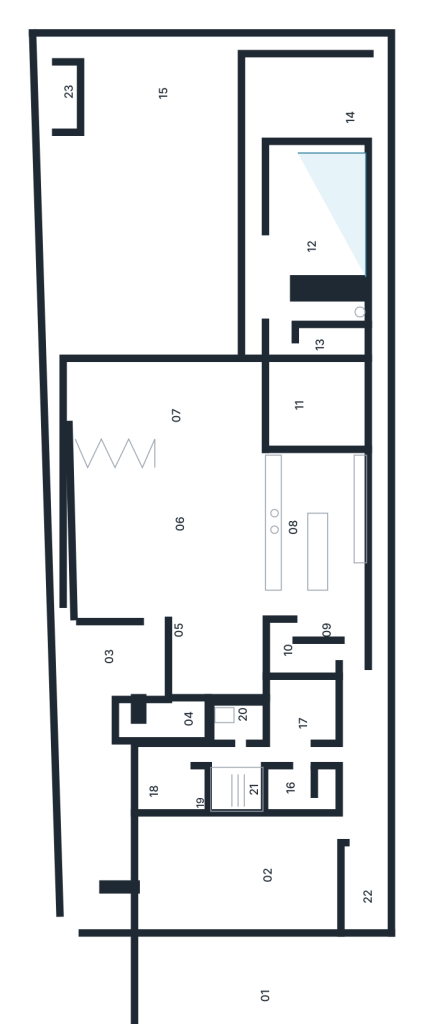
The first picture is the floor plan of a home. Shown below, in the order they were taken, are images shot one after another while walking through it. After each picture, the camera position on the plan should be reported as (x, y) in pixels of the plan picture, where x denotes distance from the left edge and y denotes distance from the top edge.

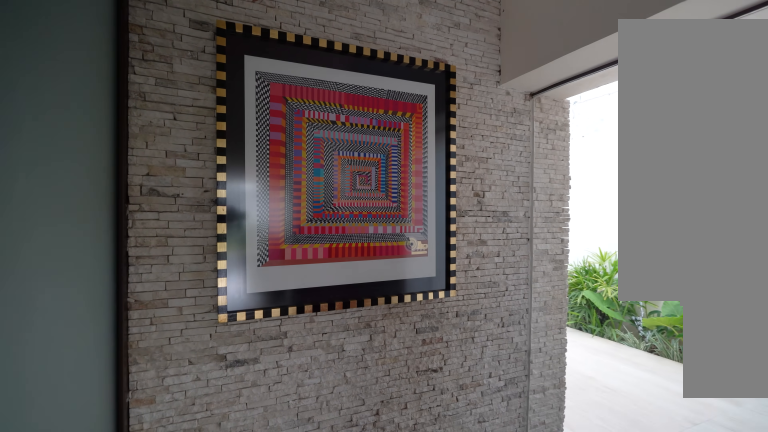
(156, 713)
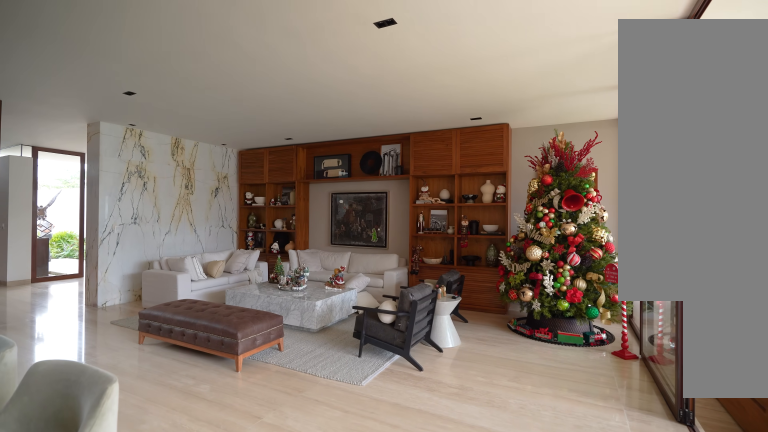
(237, 471)
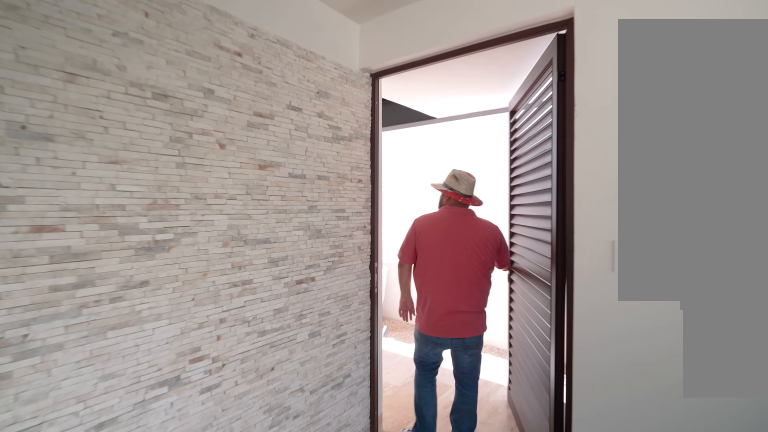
(266, 888)
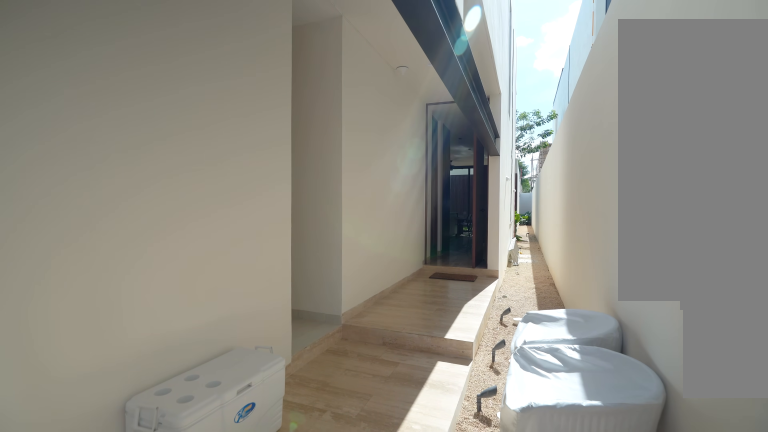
(371, 797)
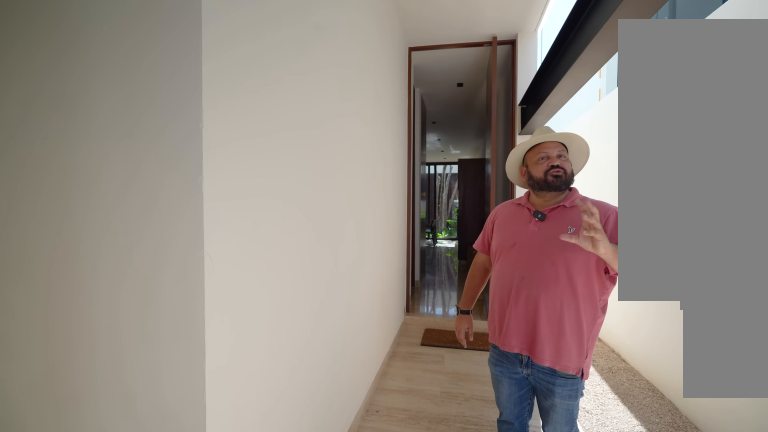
(352, 751)
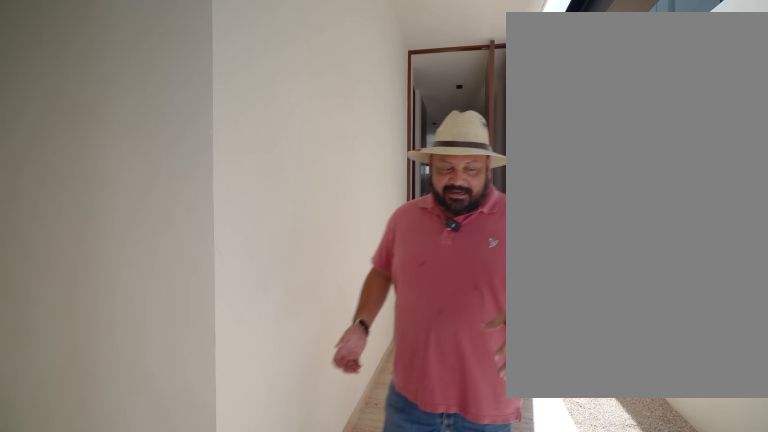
(352, 751)
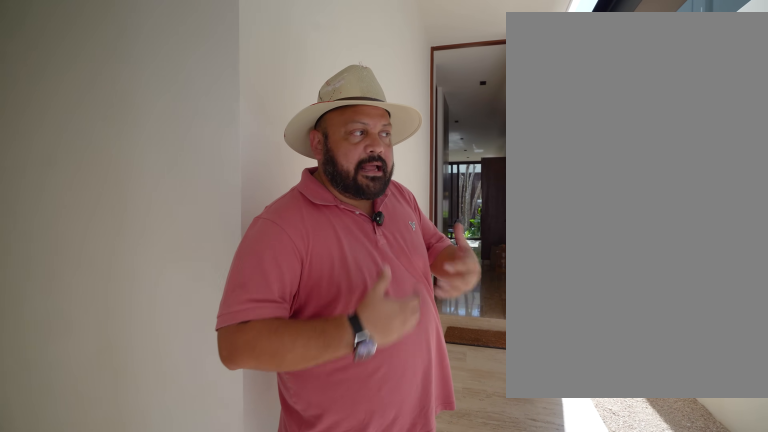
(352, 751)
